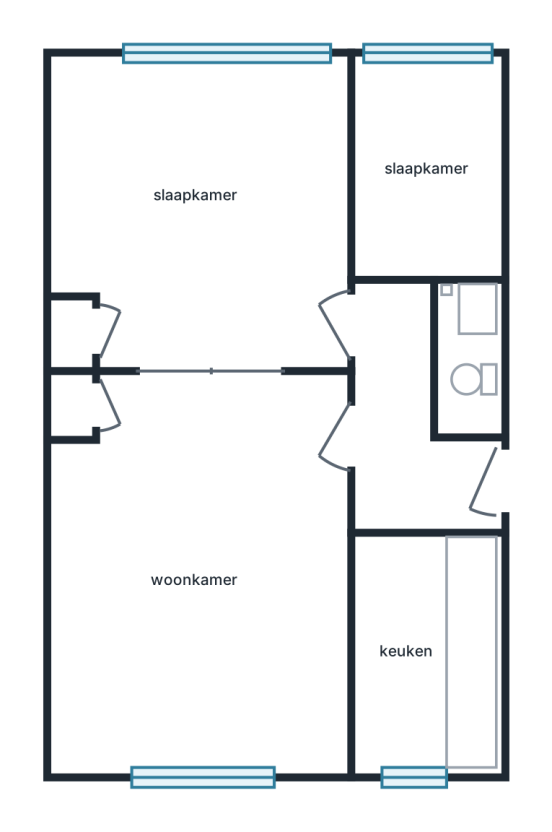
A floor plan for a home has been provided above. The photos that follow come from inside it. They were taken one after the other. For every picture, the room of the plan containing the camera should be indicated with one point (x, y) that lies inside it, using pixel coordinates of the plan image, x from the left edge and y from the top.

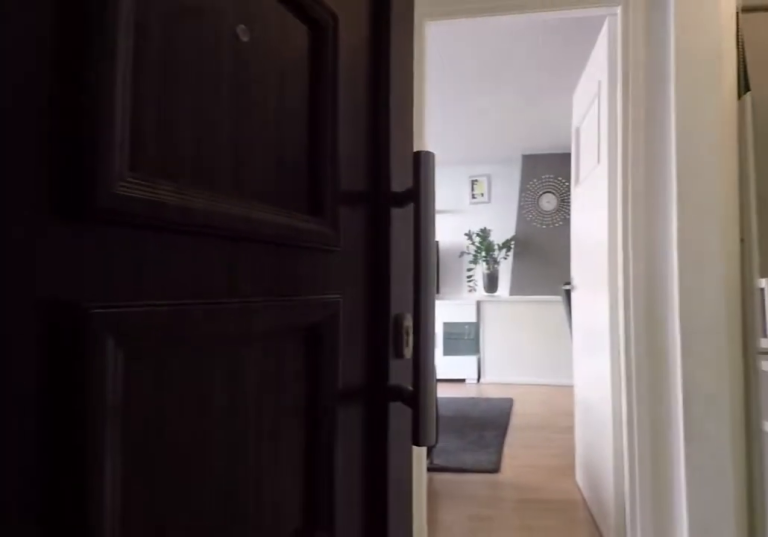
(411, 426)
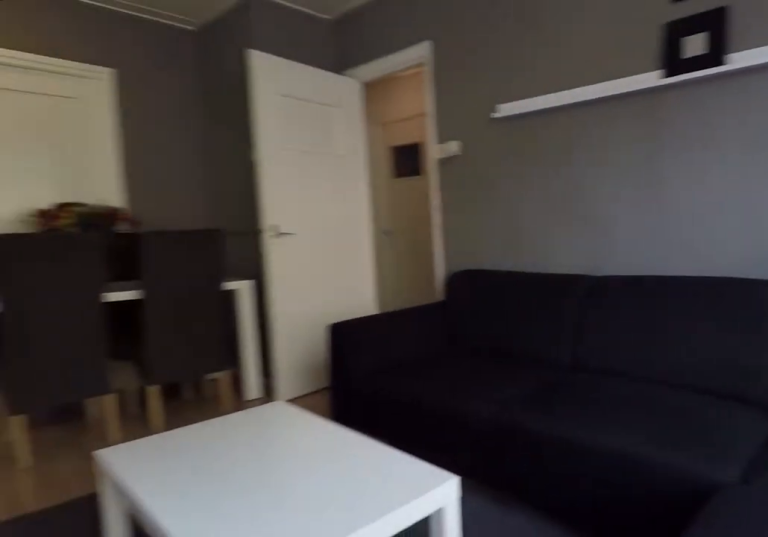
(206, 576)
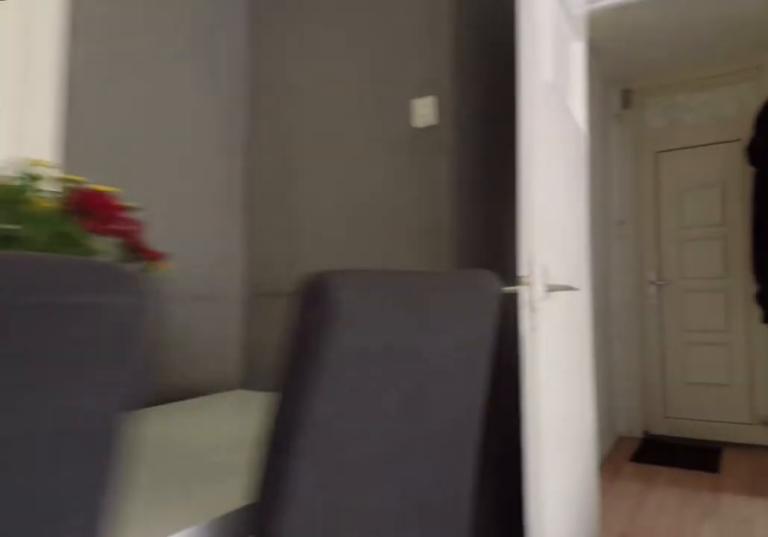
(206, 576)
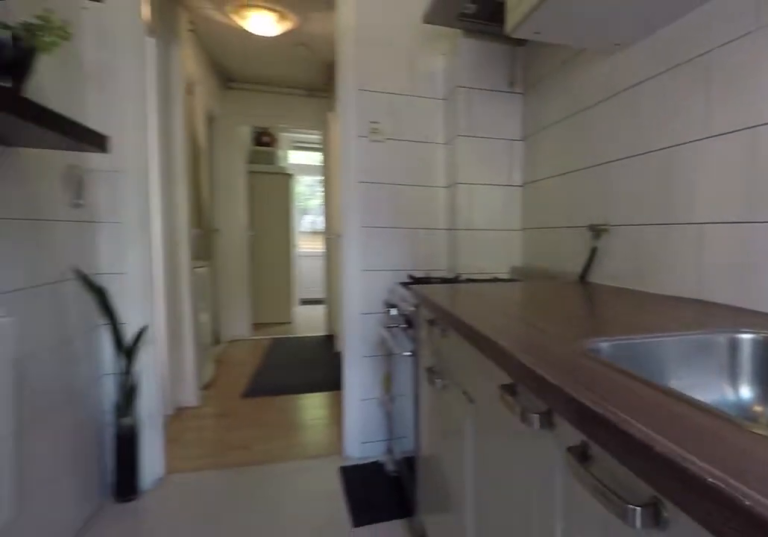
(425, 652)
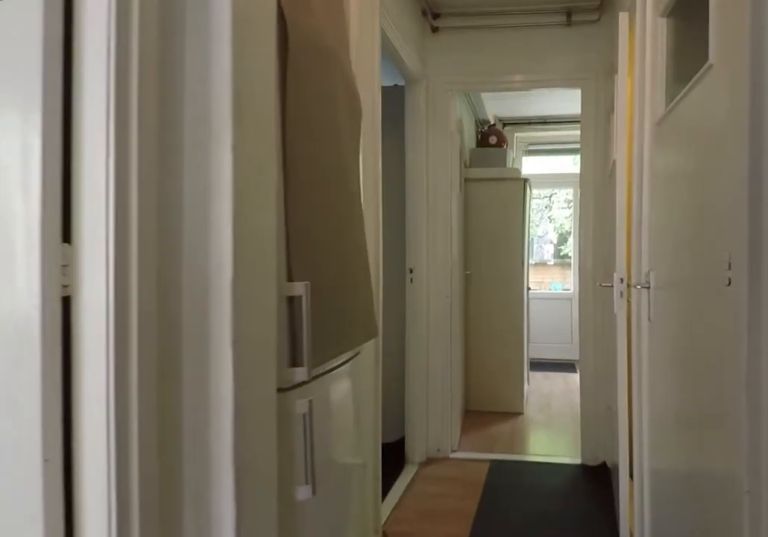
(410, 427)
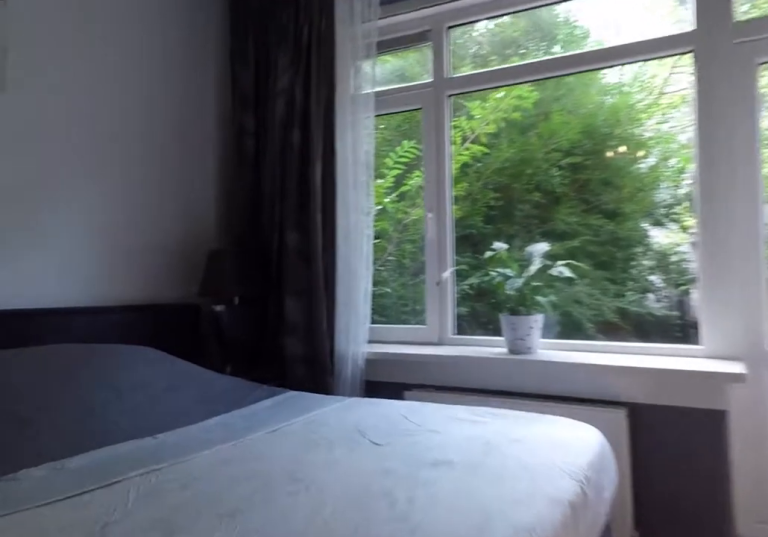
(207, 211)
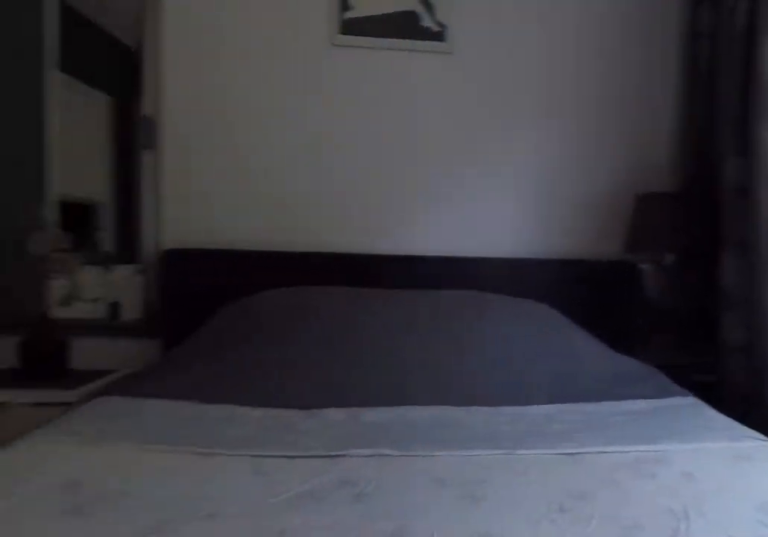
(207, 211)
